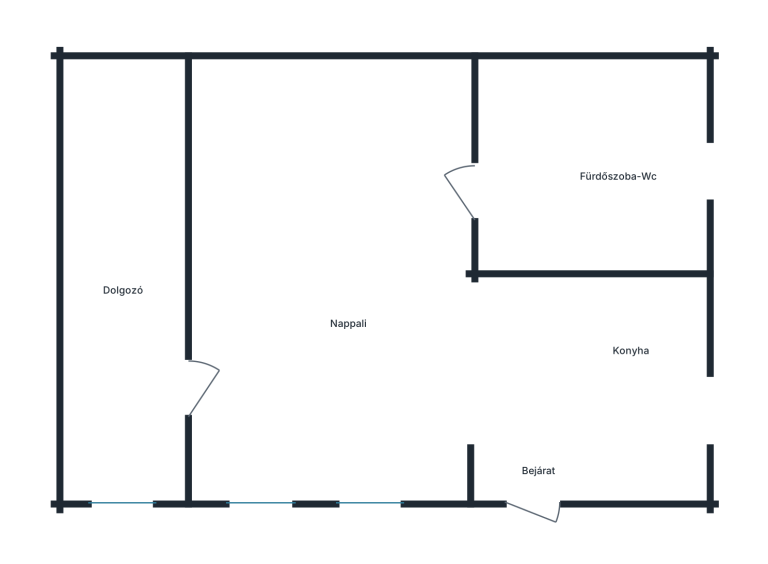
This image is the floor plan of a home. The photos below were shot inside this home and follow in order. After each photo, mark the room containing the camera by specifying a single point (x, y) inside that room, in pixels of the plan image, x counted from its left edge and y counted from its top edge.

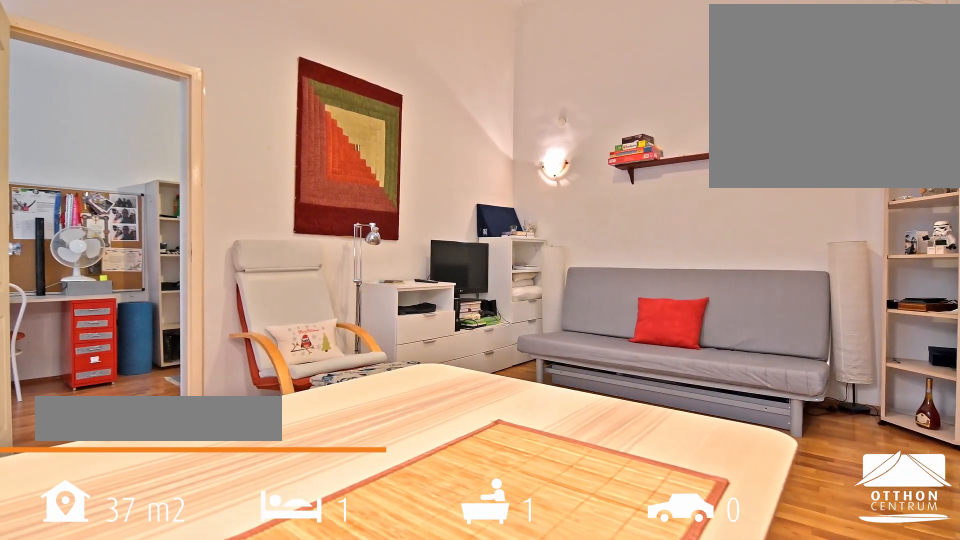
(330, 288)
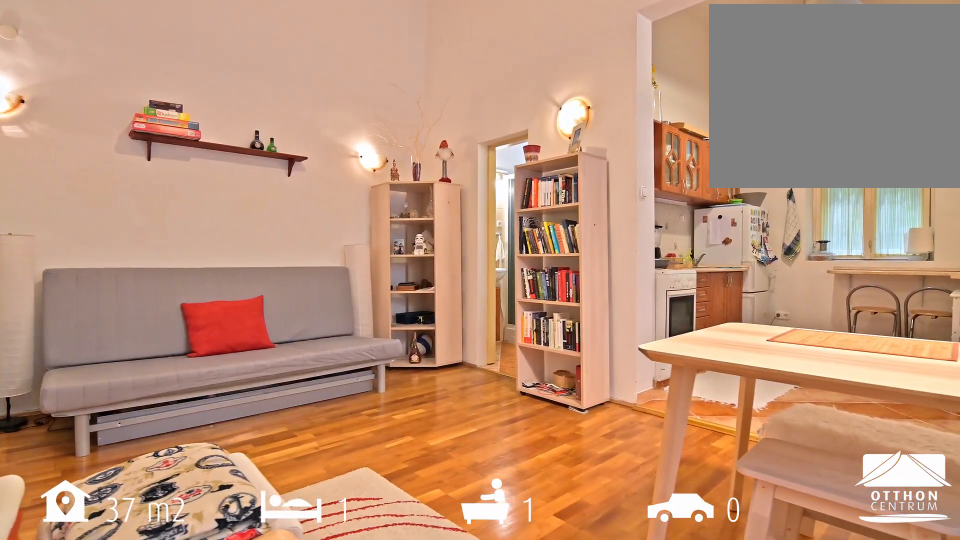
(330, 288)
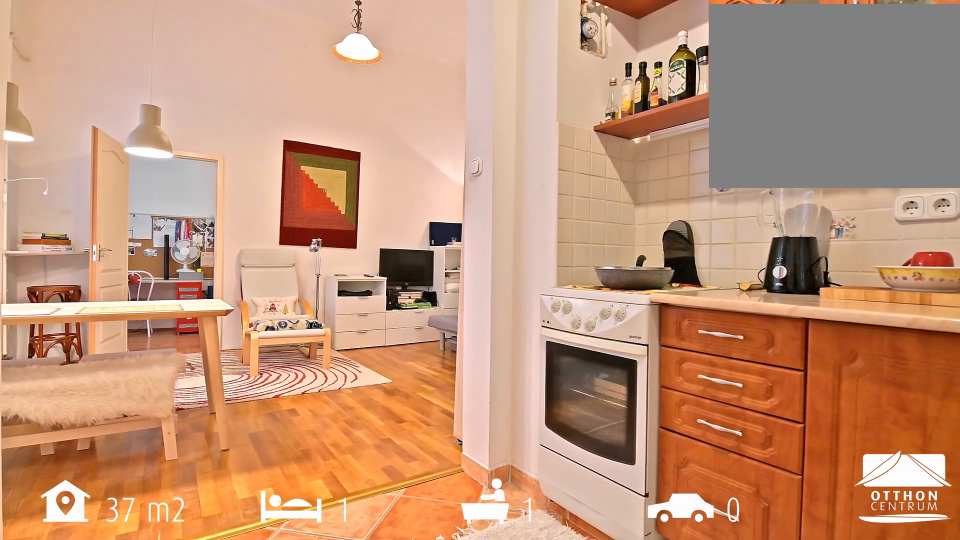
(590, 384)
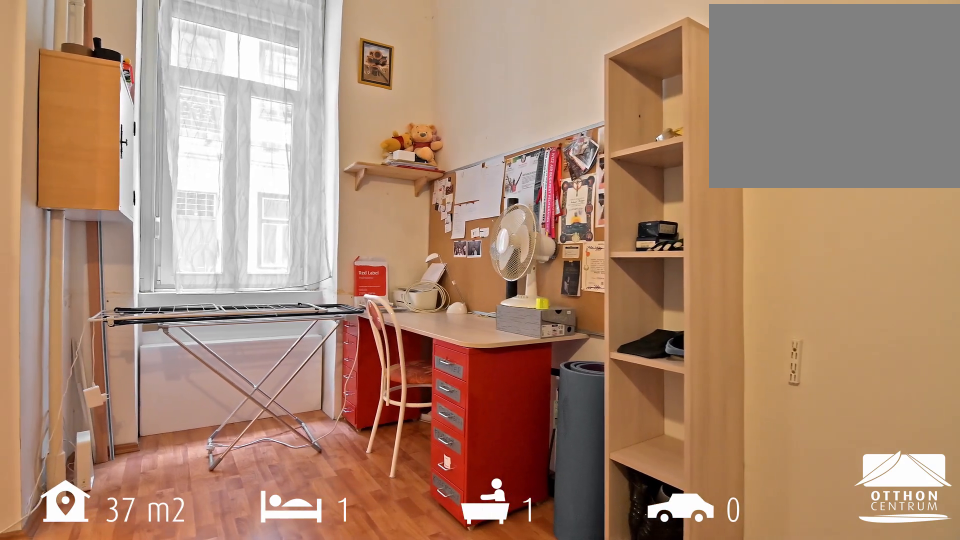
(125, 279)
